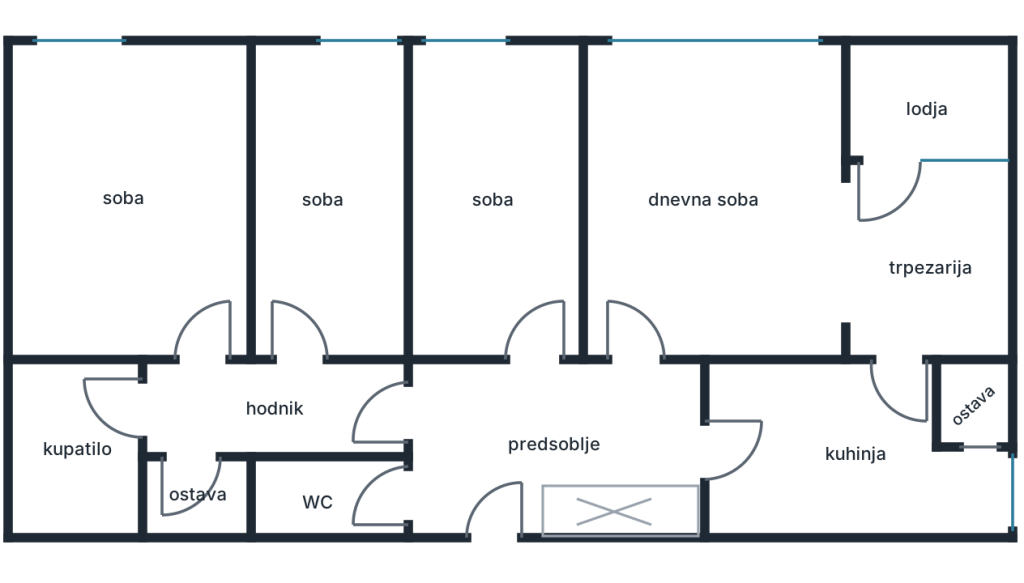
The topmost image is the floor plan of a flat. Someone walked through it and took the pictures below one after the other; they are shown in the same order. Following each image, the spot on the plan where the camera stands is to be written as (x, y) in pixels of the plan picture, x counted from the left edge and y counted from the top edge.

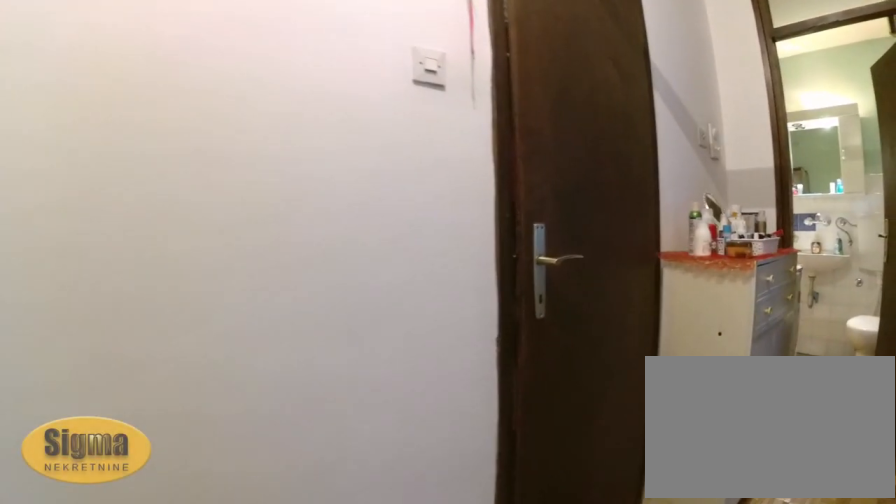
(335, 362)
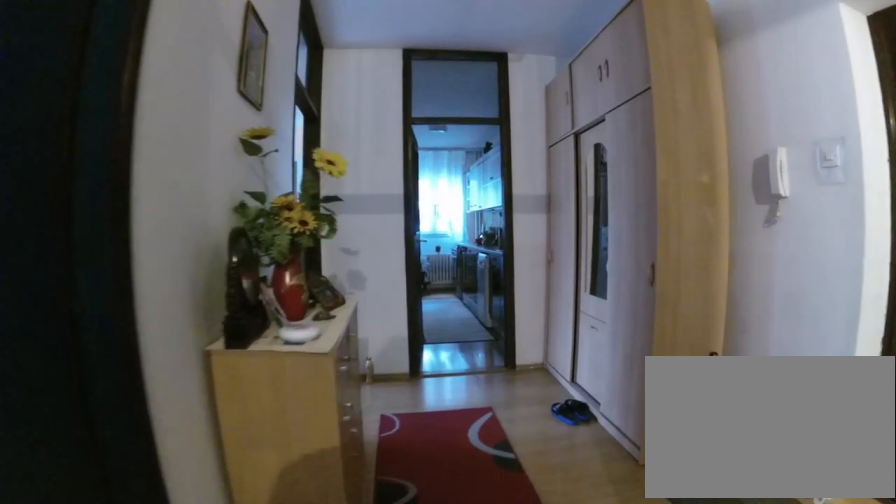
(388, 414)
